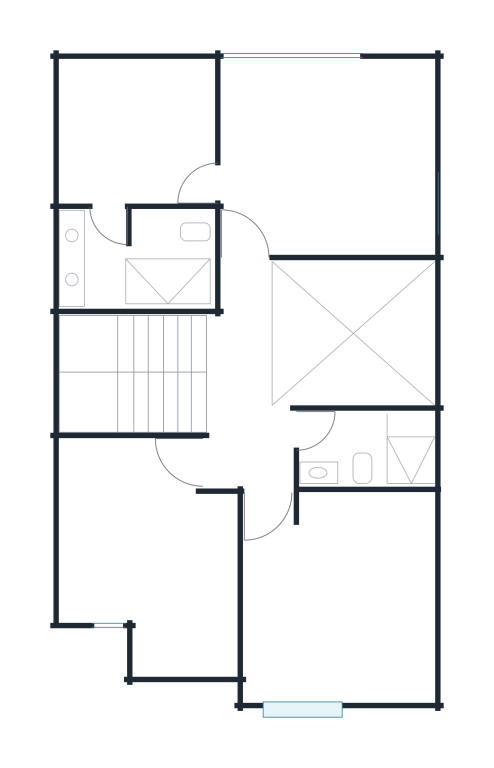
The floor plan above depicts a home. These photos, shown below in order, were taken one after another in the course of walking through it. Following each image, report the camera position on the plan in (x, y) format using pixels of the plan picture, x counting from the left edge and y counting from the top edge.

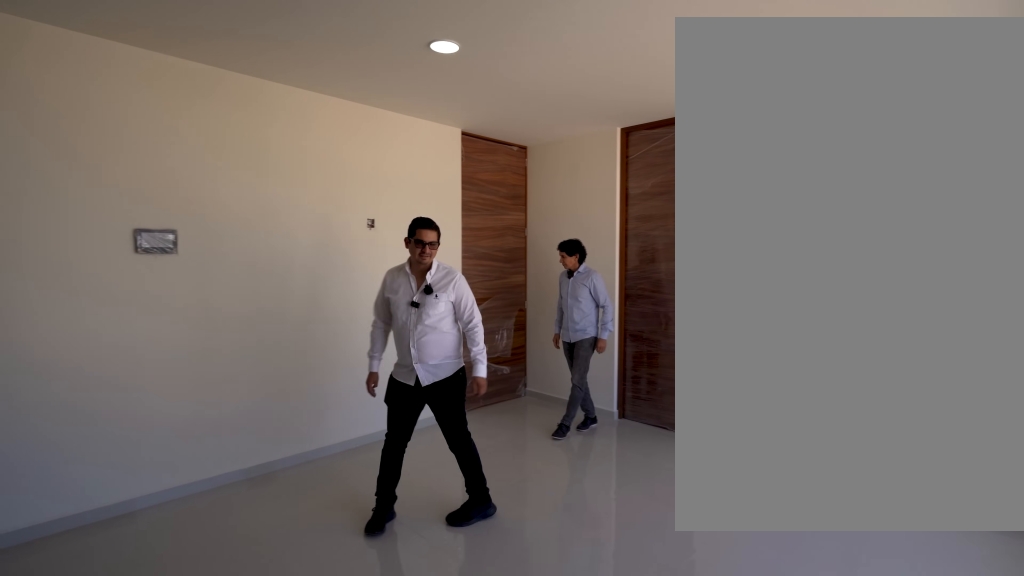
(396, 155)
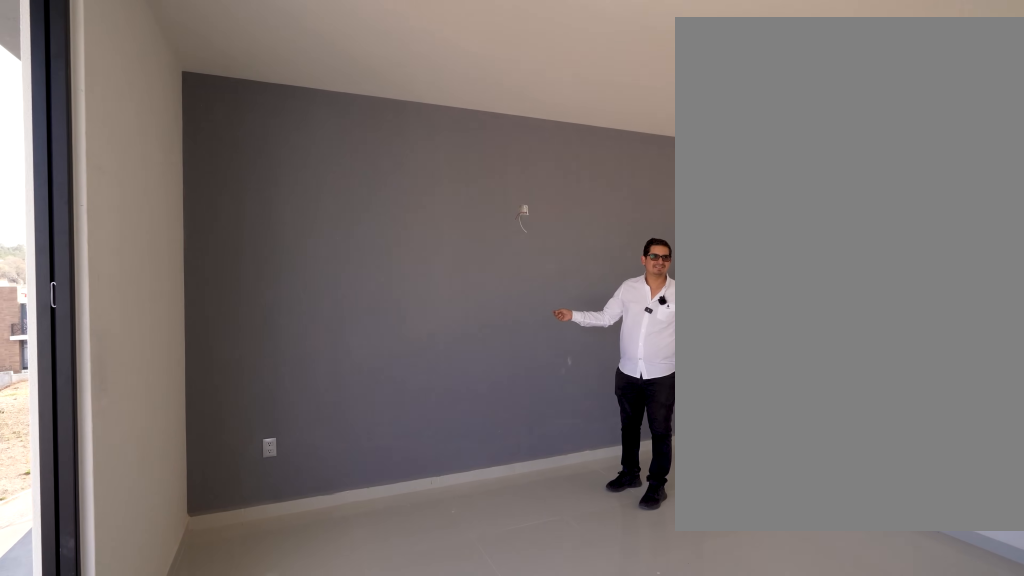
(275, 156)
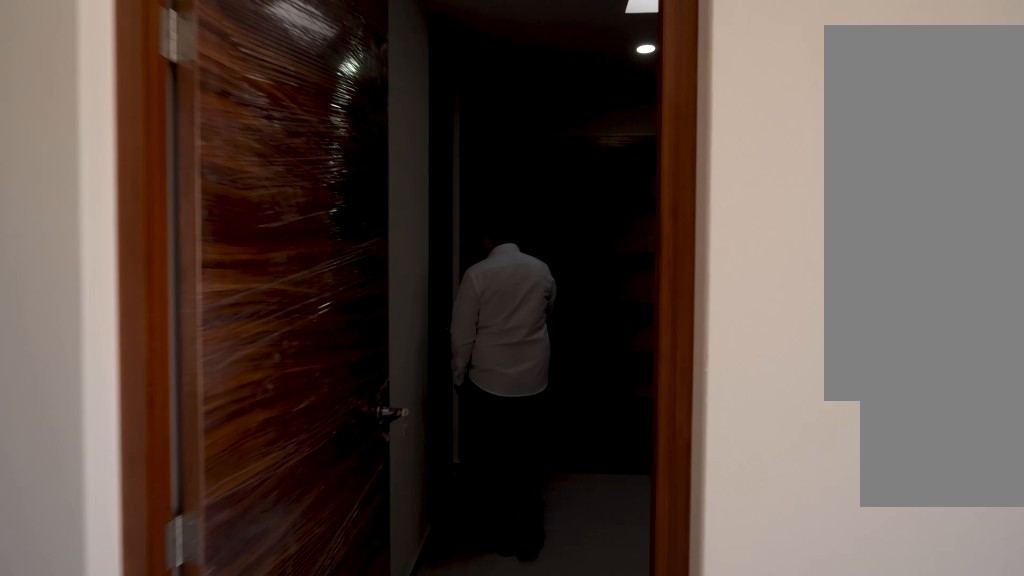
(174, 183)
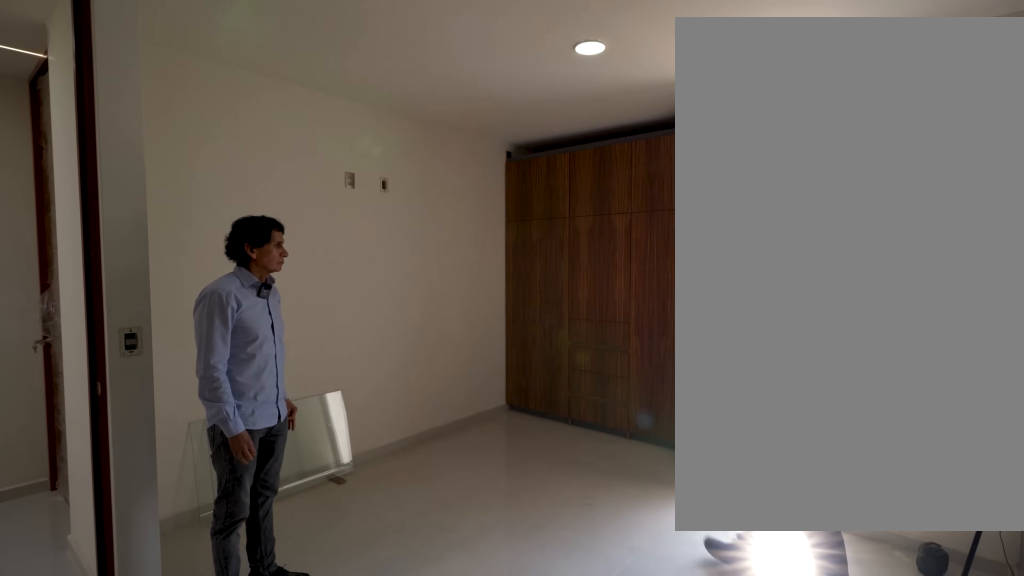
(90, 461)
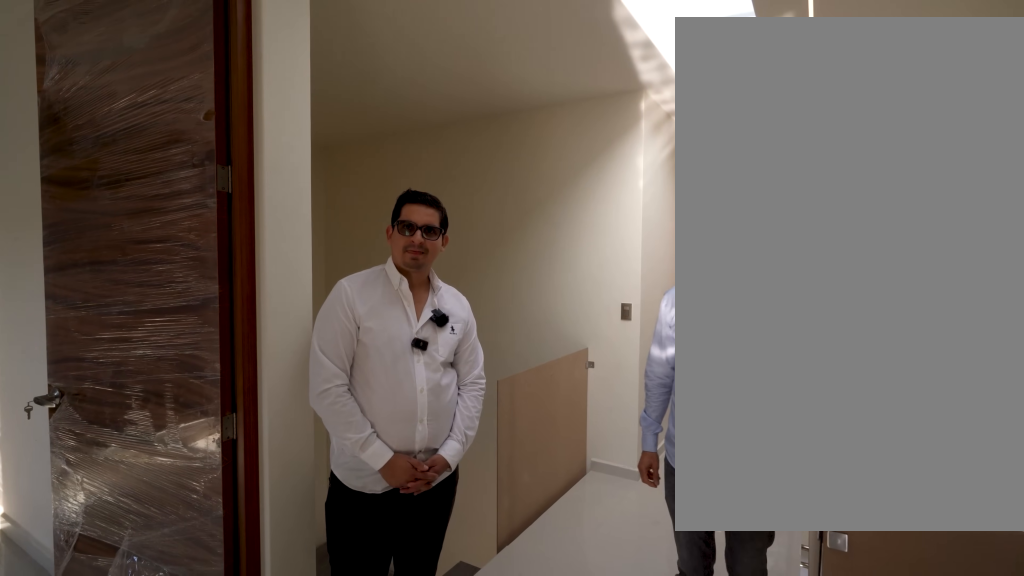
(268, 506)
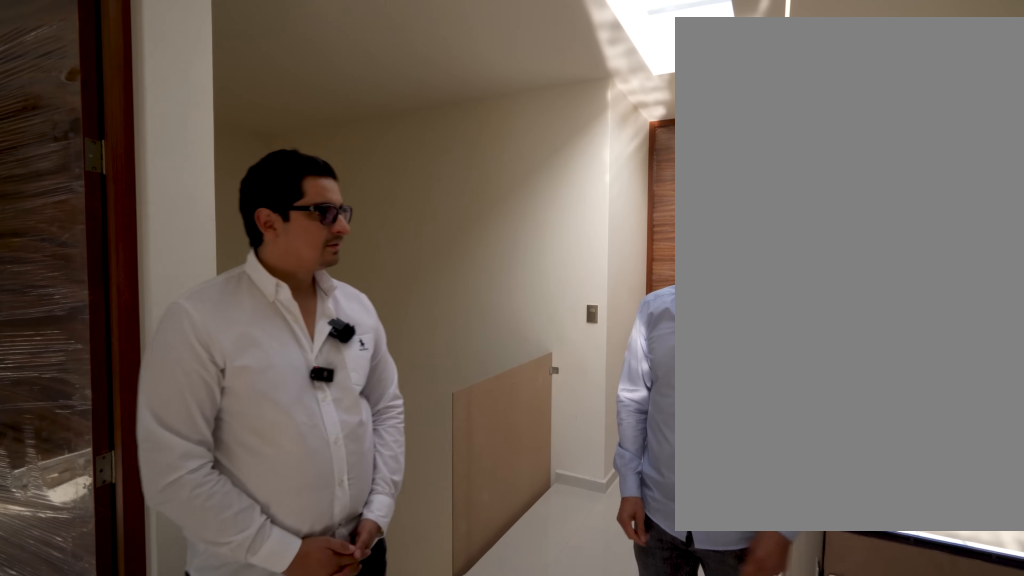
(267, 506)
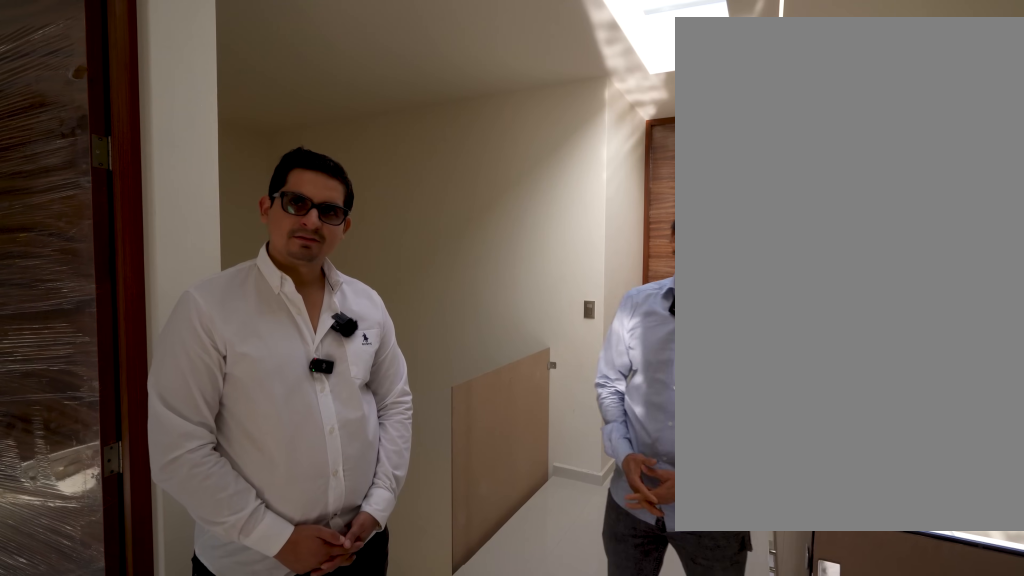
(268, 506)
